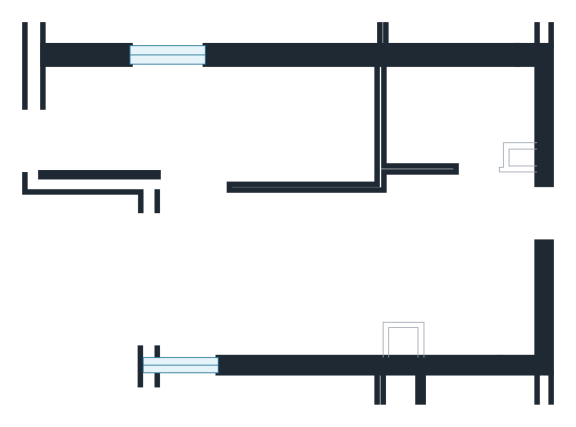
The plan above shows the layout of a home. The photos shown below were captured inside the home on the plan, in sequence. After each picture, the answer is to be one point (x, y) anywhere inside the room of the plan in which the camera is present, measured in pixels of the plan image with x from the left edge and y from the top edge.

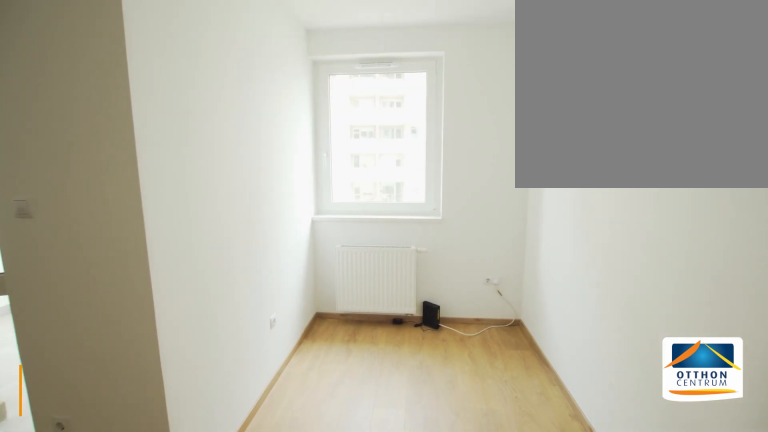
(234, 127)
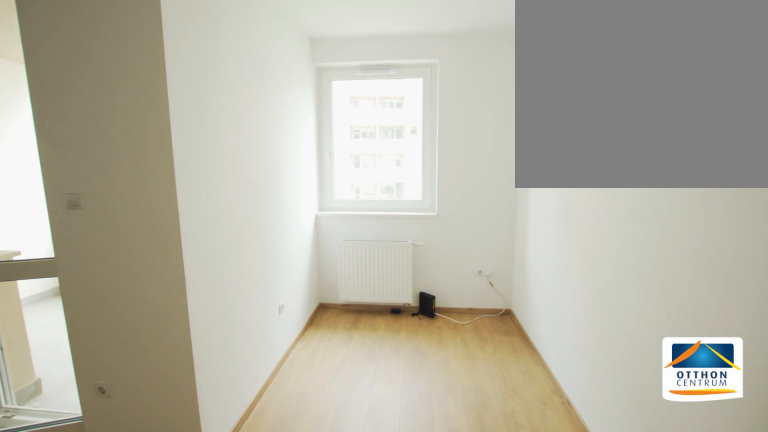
(234, 128)
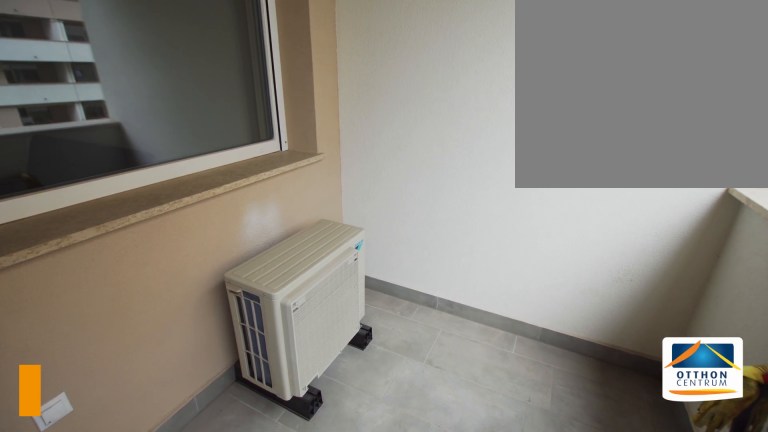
(86, 269)
